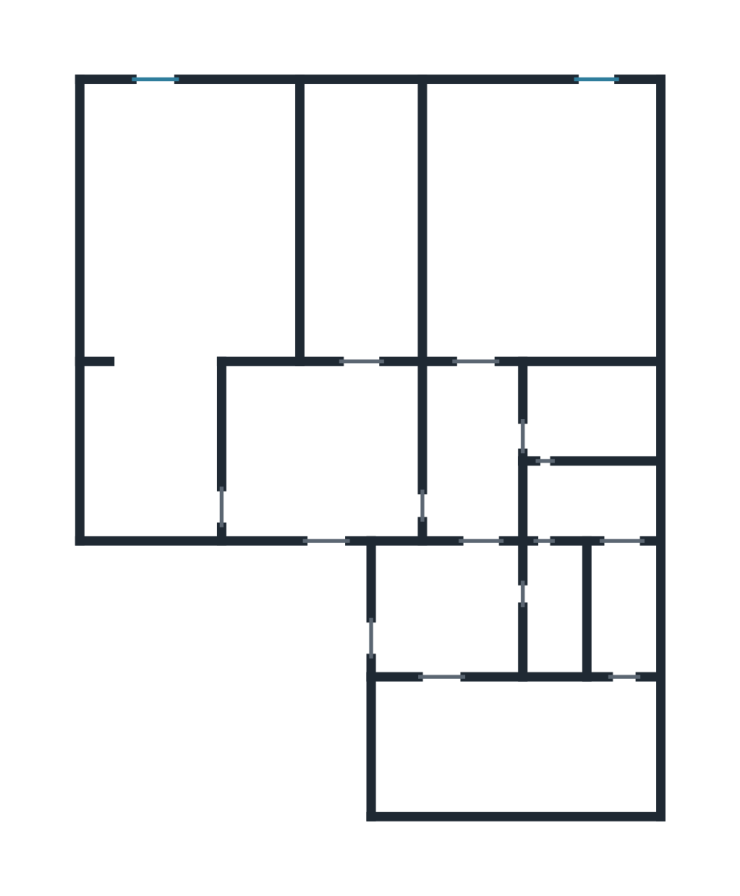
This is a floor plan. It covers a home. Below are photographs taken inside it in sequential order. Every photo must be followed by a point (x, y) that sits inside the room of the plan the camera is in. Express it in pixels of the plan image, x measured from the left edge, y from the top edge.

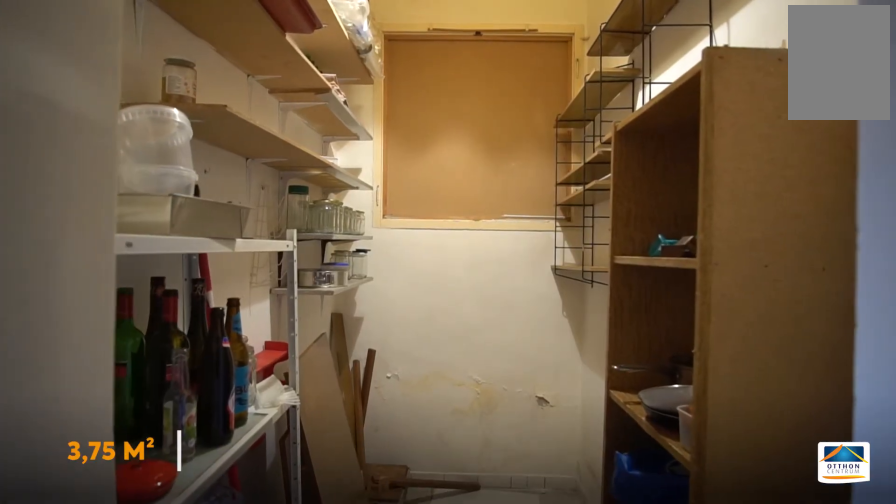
(621, 606)
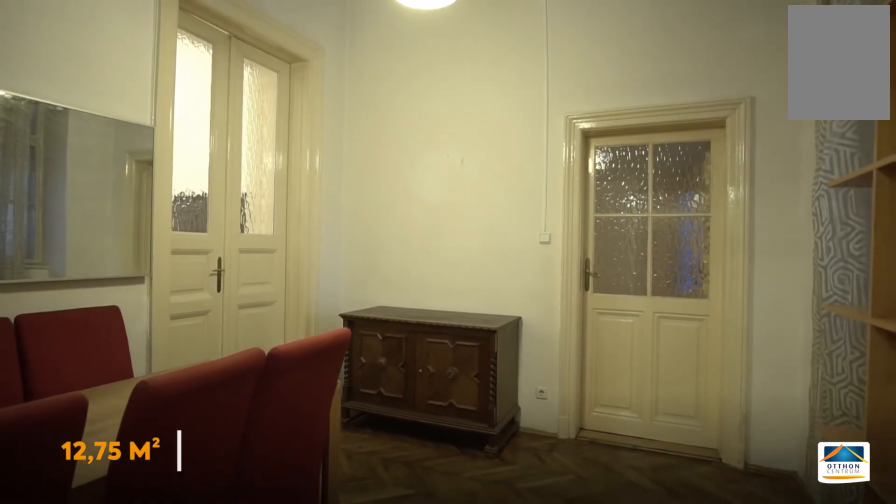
(313, 451)
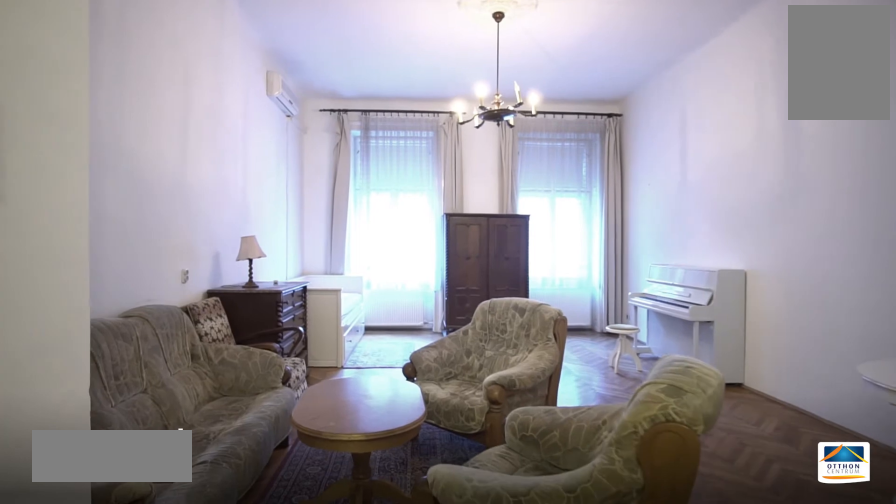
(198, 233)
